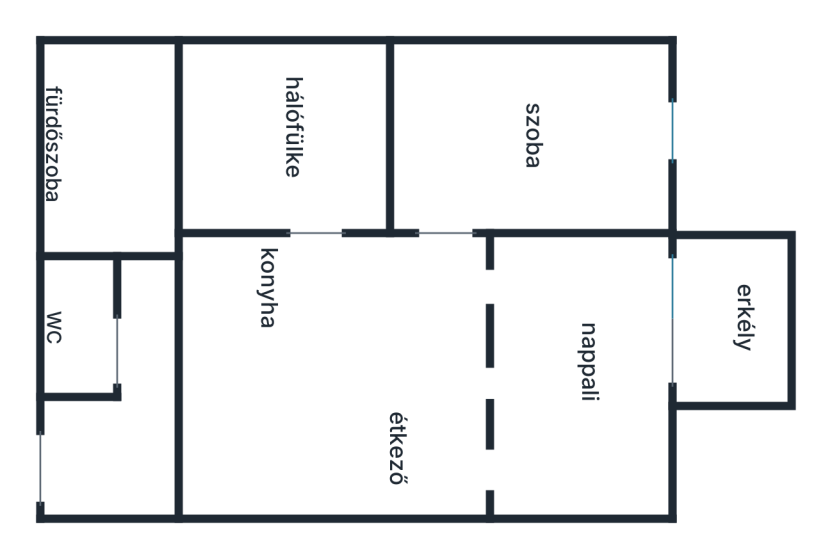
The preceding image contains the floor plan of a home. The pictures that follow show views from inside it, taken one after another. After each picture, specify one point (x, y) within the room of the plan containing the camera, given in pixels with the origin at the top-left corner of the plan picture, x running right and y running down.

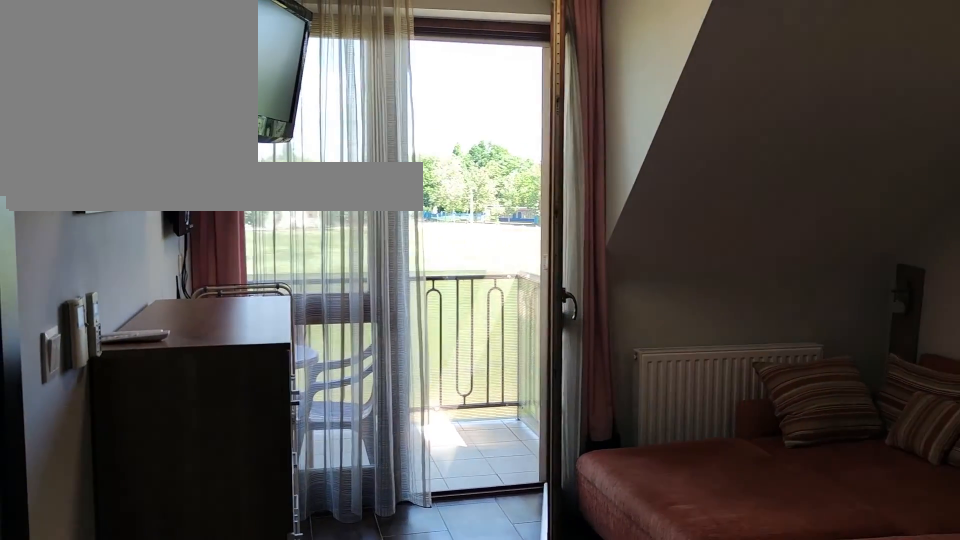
(592, 386)
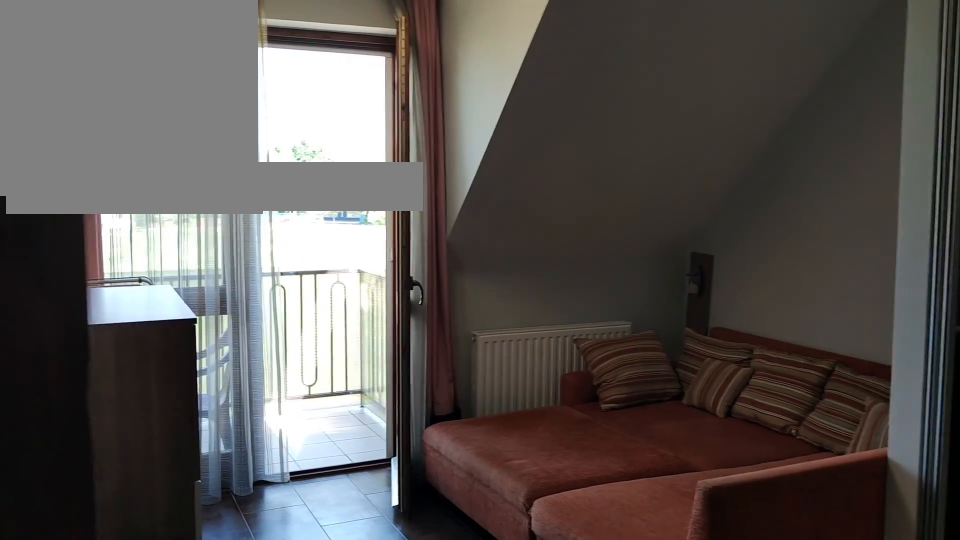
(592, 386)
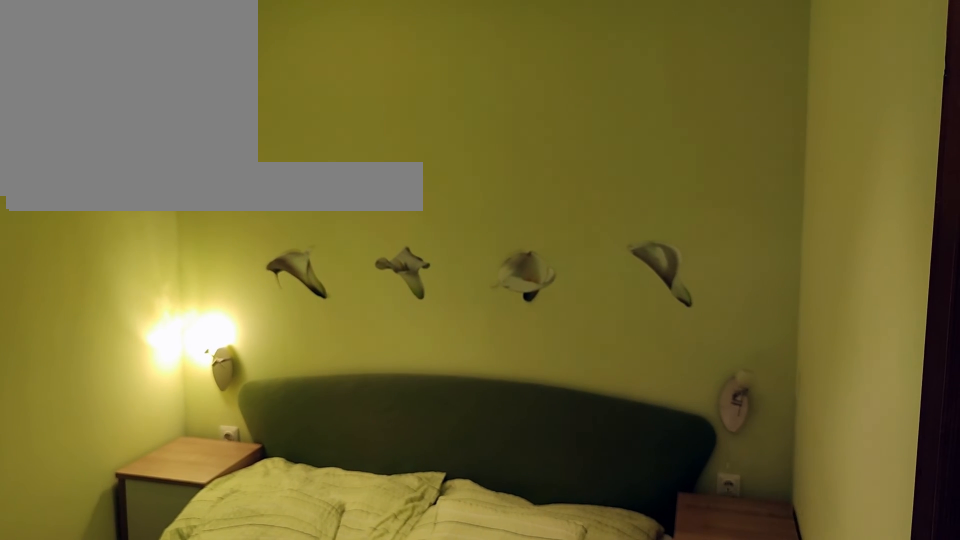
(273, 124)
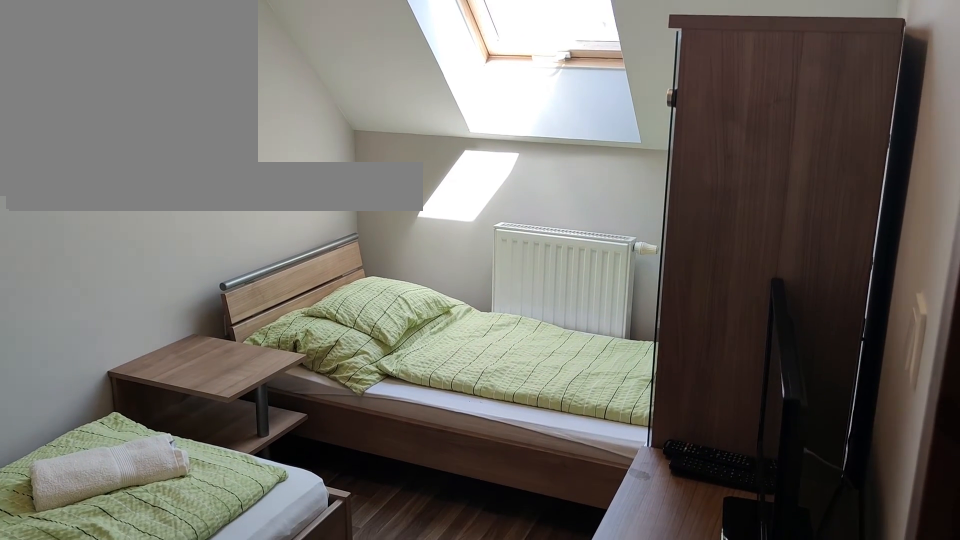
(533, 124)
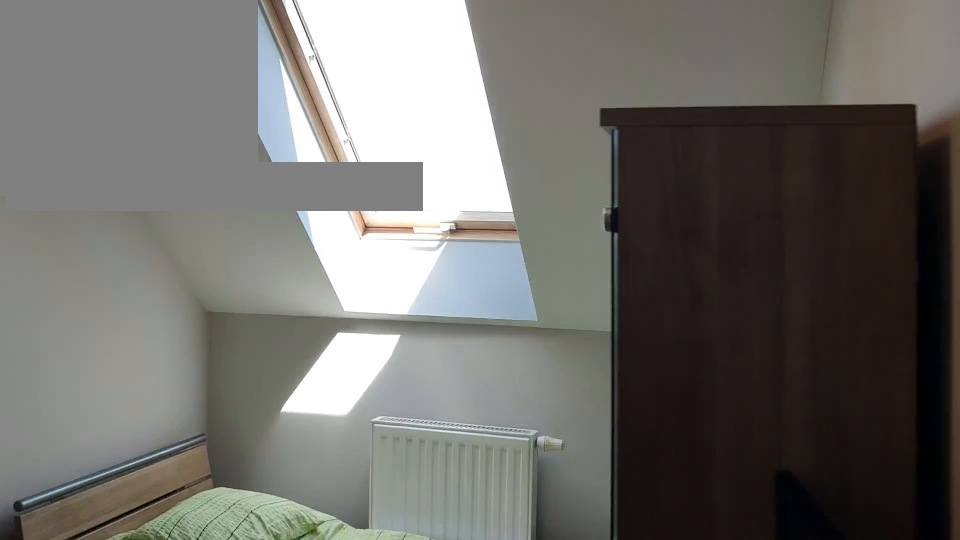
(533, 124)
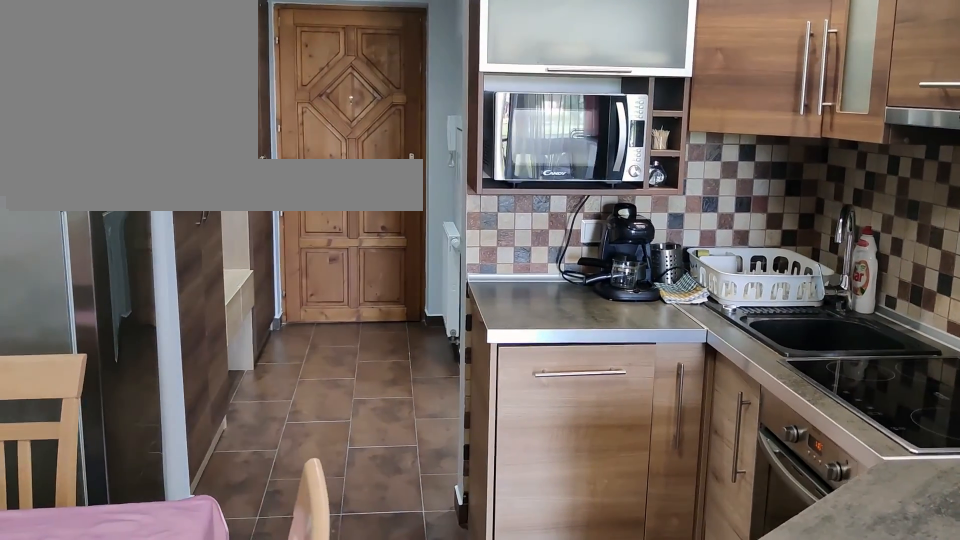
(326, 388)
